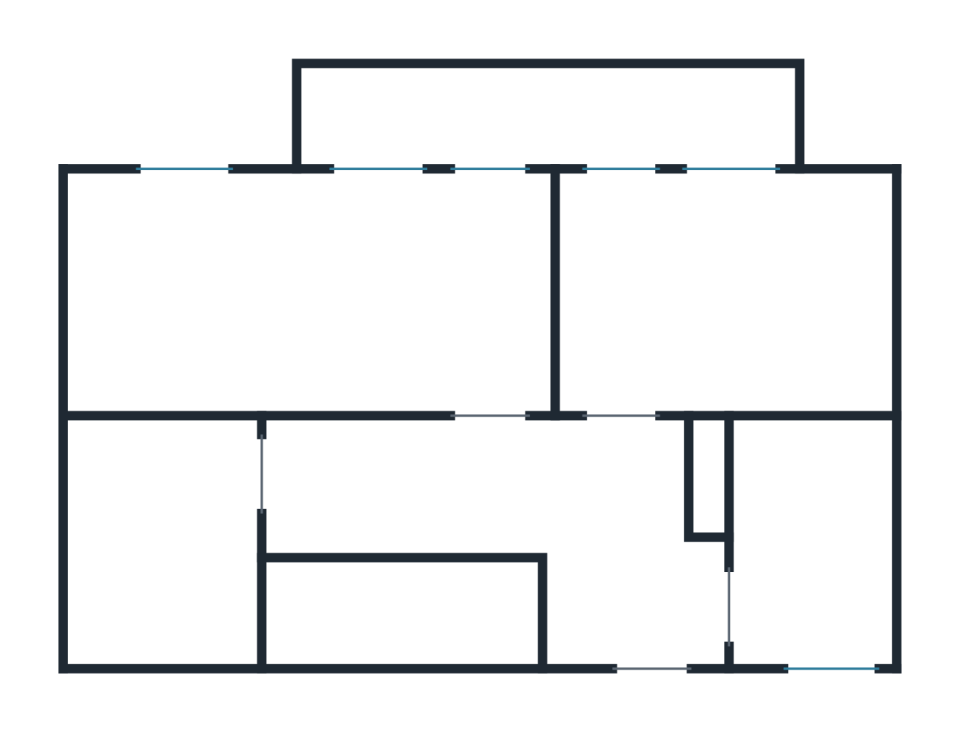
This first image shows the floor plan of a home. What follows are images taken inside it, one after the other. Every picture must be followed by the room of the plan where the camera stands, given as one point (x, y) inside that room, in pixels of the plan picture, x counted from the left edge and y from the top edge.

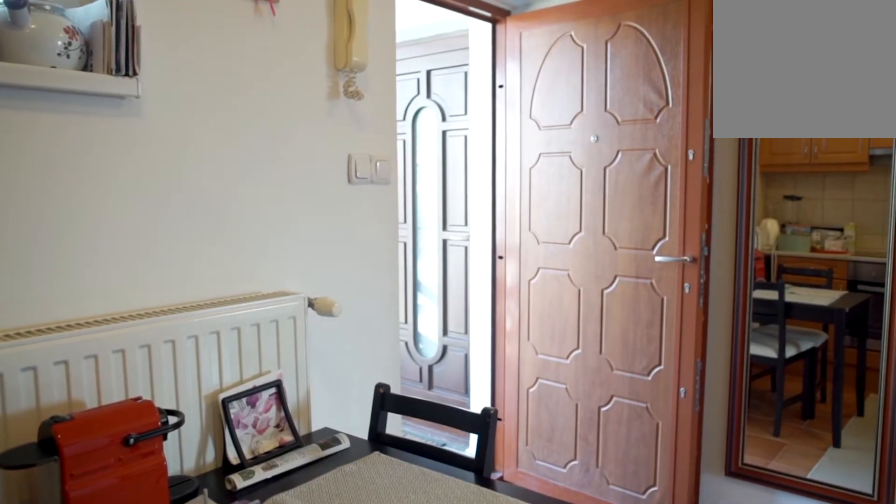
(676, 610)
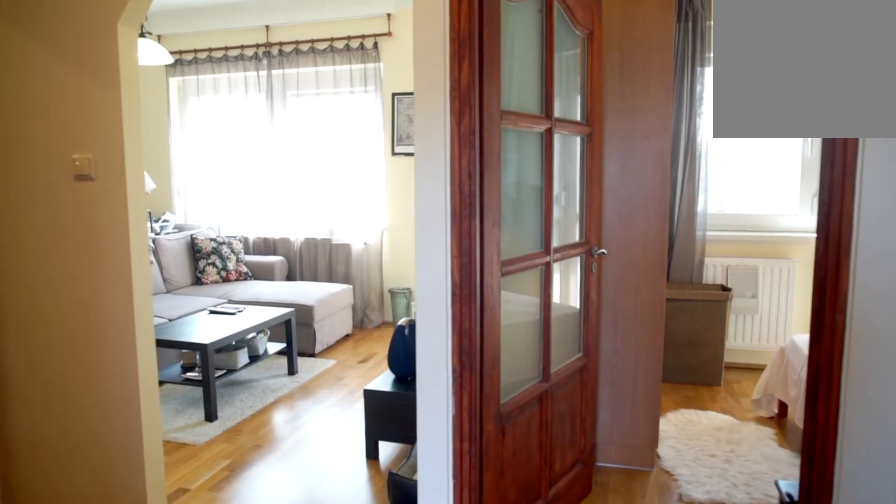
(676, 610)
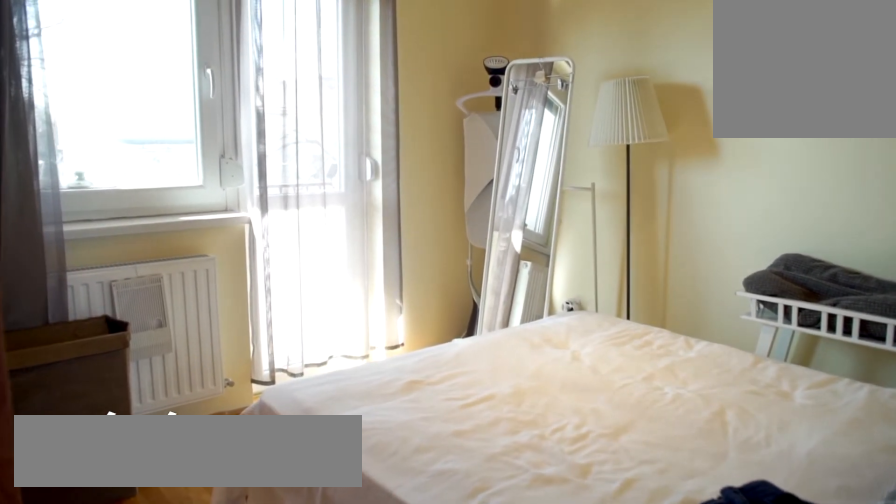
(713, 289)
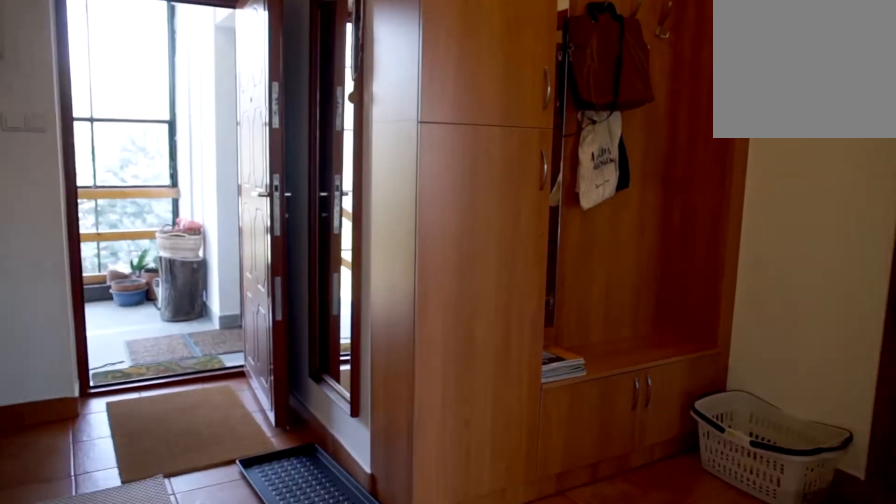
(433, 480)
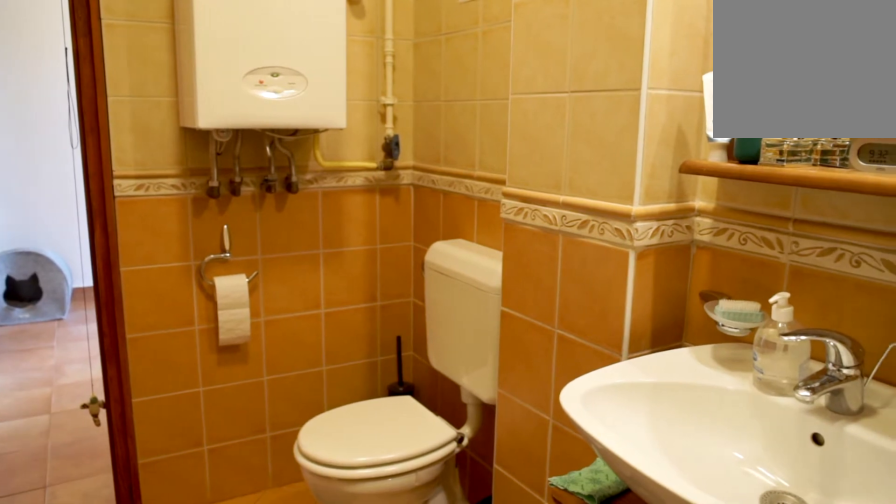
(159, 501)
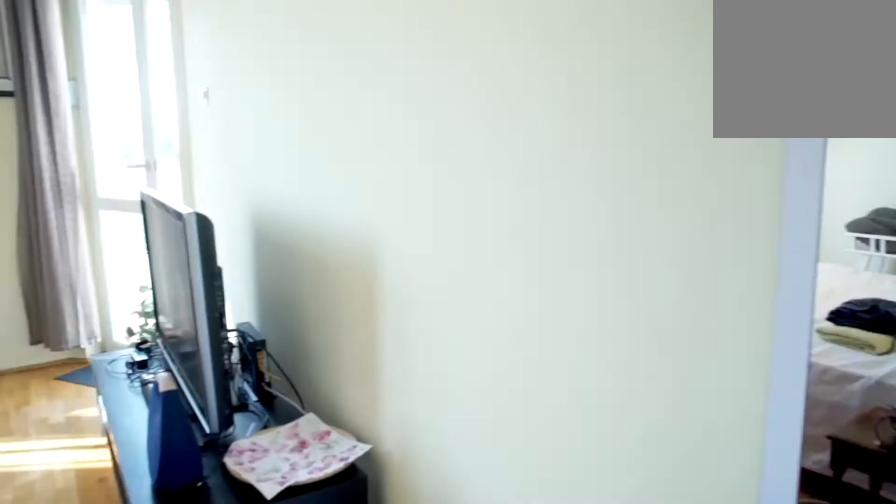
(433, 481)
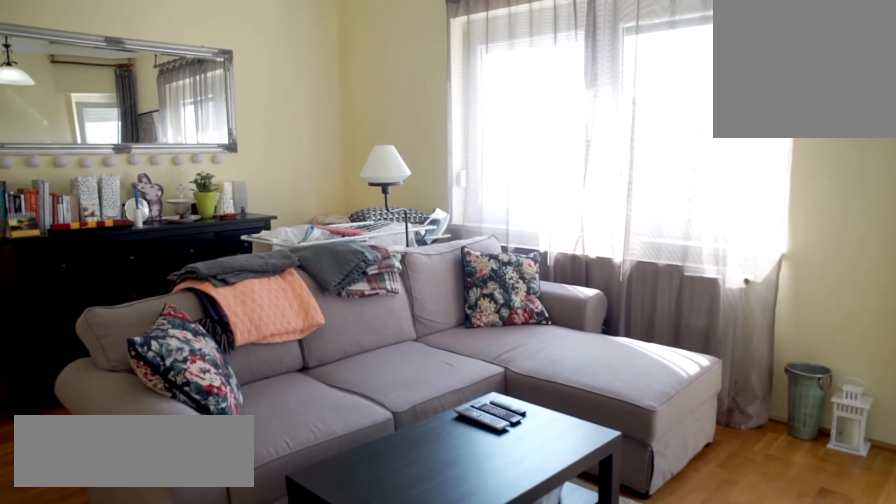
(311, 298)
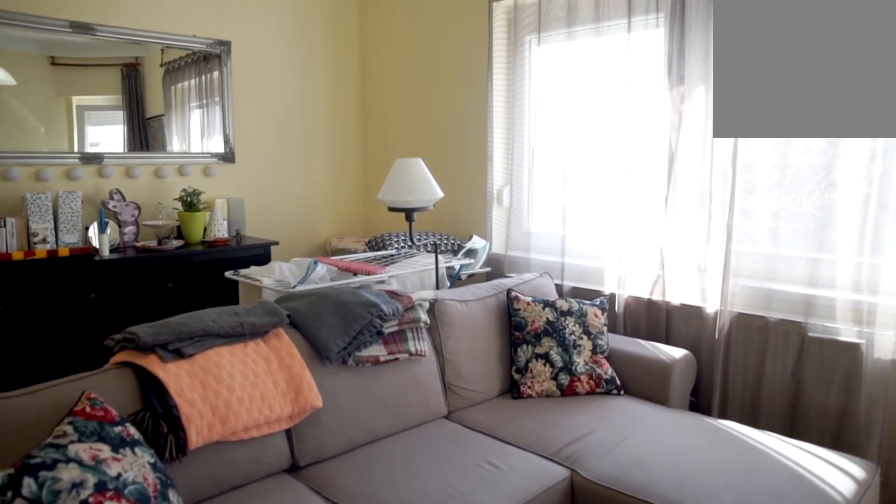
(310, 299)
